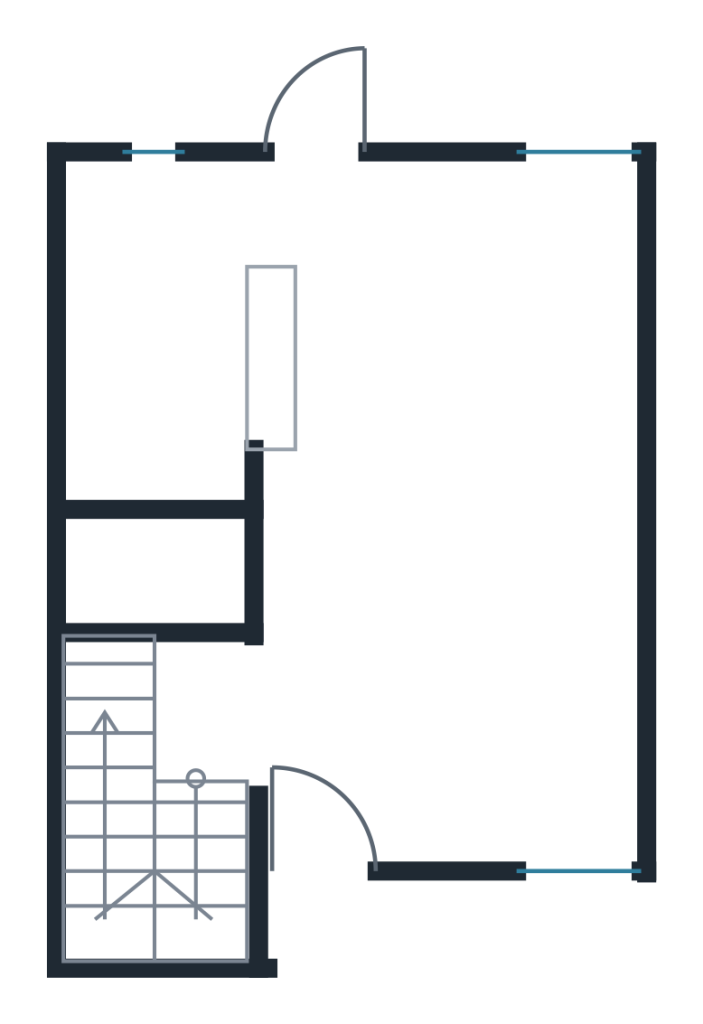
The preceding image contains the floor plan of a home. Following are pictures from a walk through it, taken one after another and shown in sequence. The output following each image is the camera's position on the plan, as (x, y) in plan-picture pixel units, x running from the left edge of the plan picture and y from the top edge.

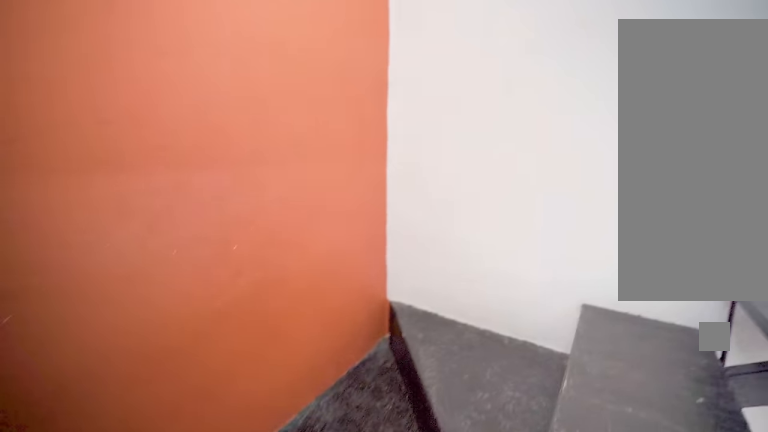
(253, 705)
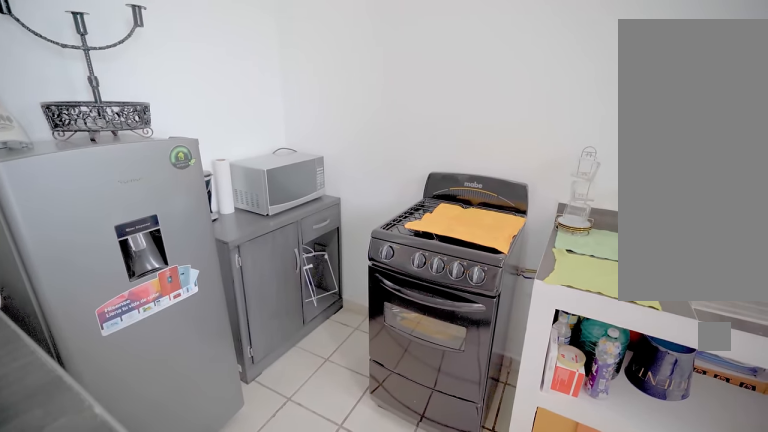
(313, 231)
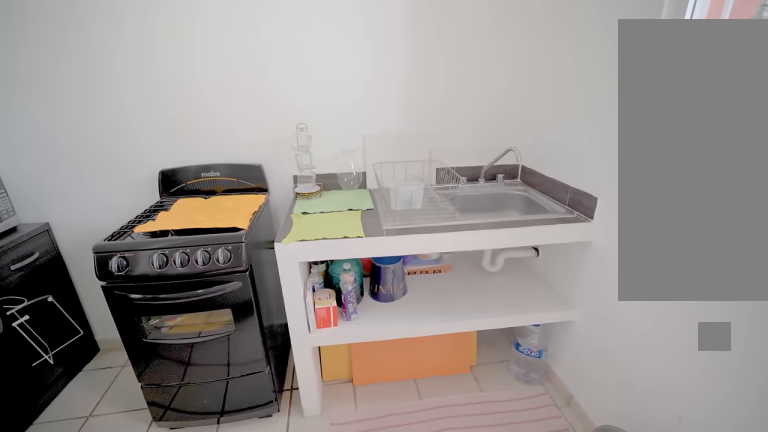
(316, 231)
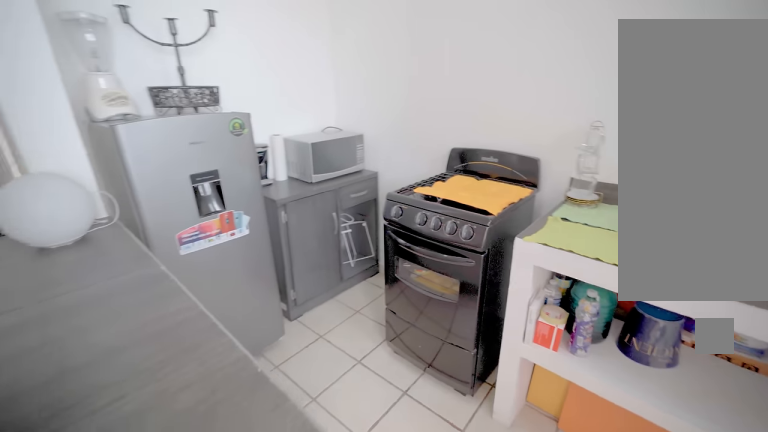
(314, 232)
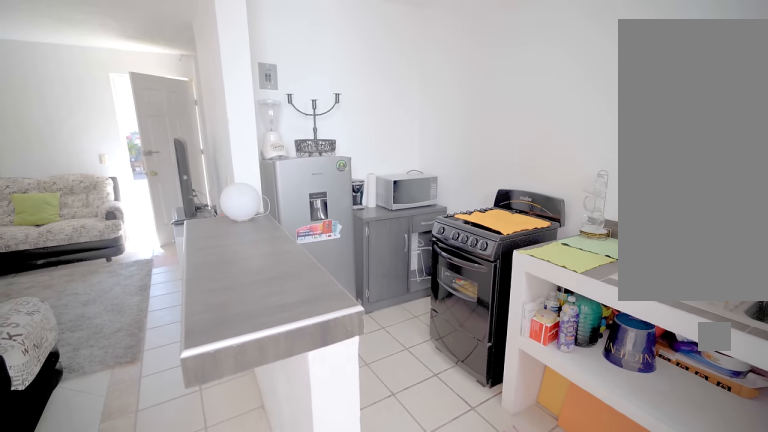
(314, 232)
